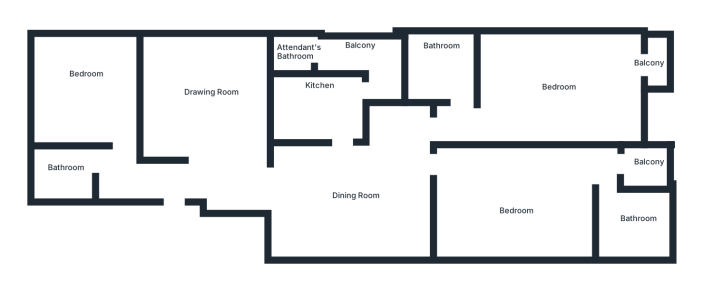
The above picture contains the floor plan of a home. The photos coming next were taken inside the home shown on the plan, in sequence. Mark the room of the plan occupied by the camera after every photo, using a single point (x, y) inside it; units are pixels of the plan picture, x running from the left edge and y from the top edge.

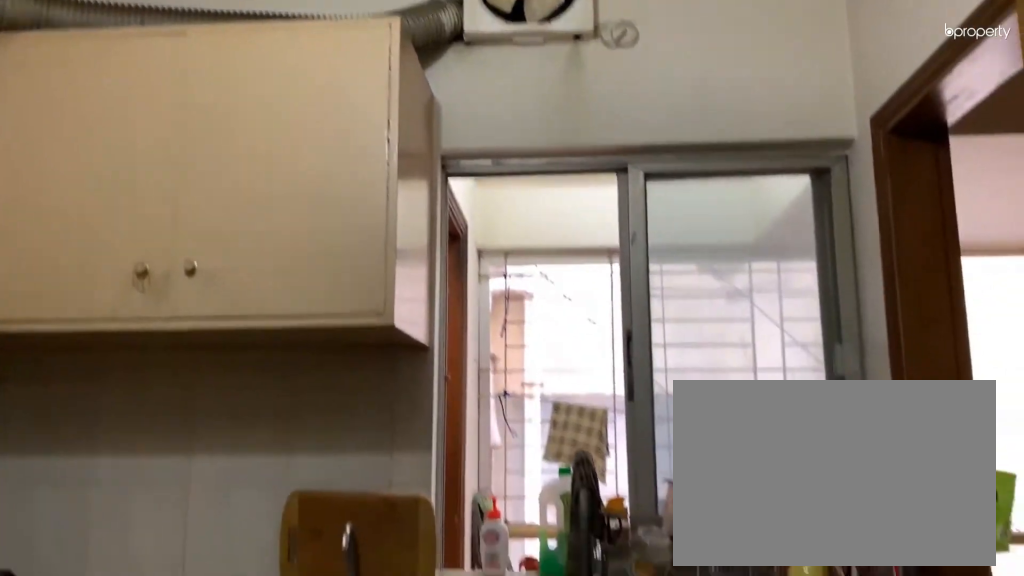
(330, 103)
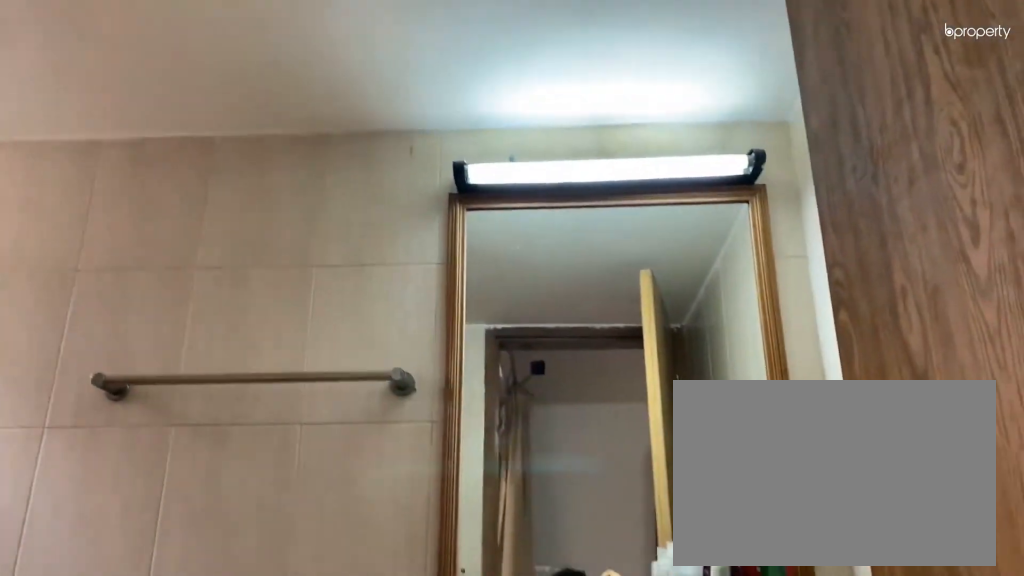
(628, 220)
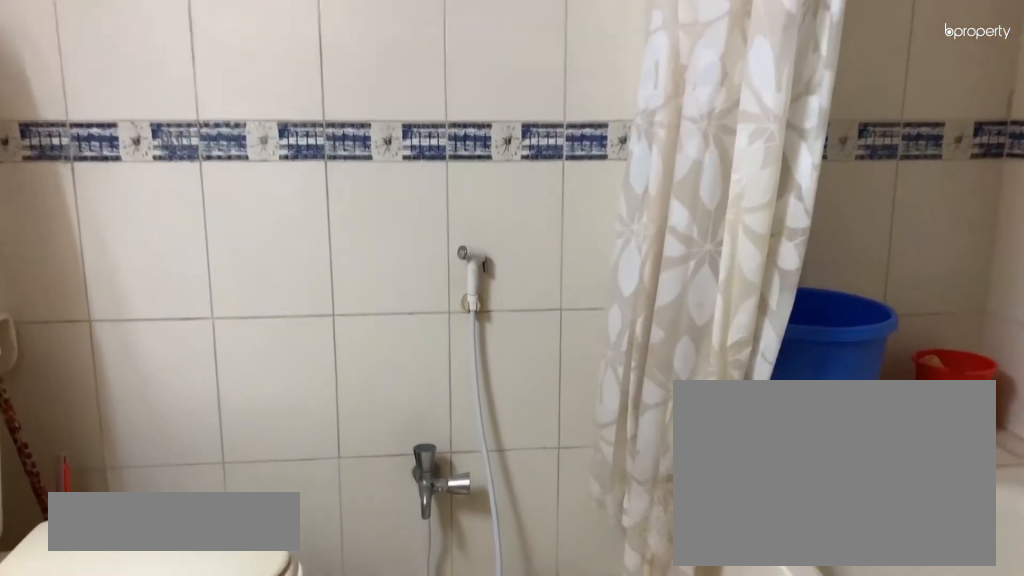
(436, 67)
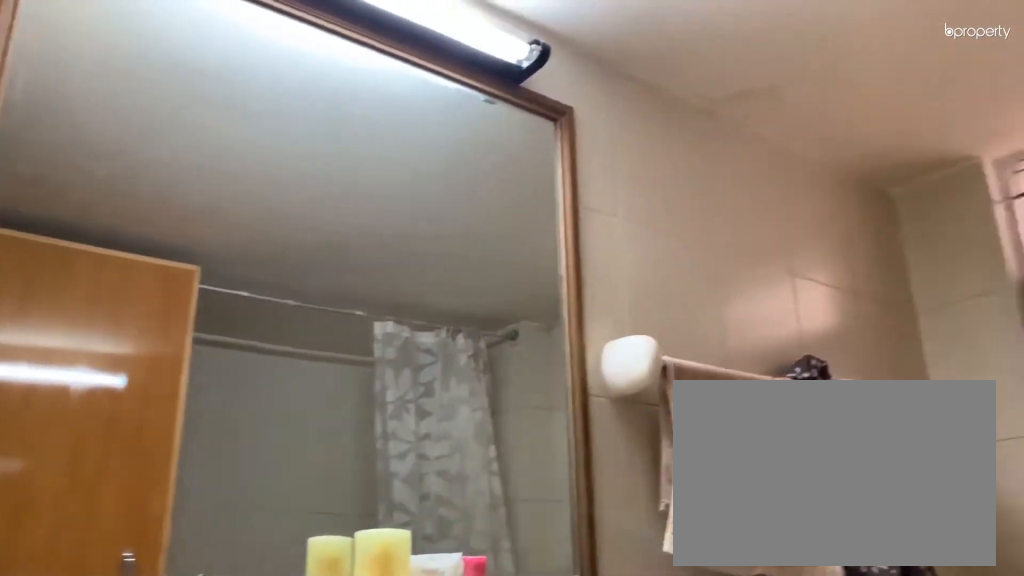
(436, 67)
